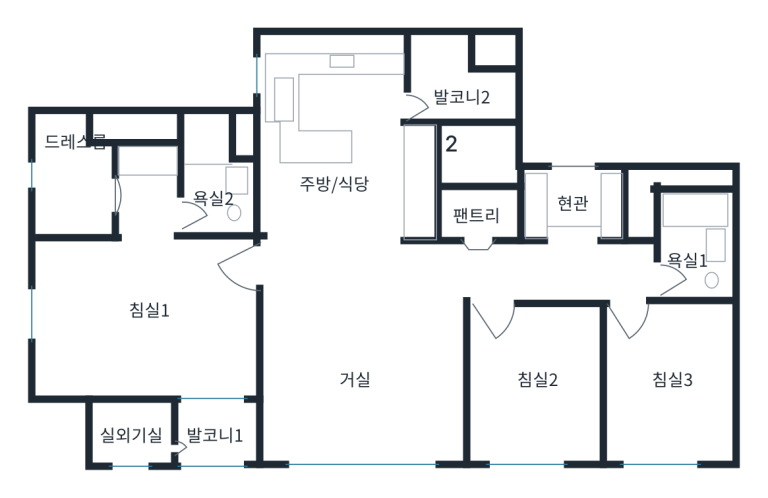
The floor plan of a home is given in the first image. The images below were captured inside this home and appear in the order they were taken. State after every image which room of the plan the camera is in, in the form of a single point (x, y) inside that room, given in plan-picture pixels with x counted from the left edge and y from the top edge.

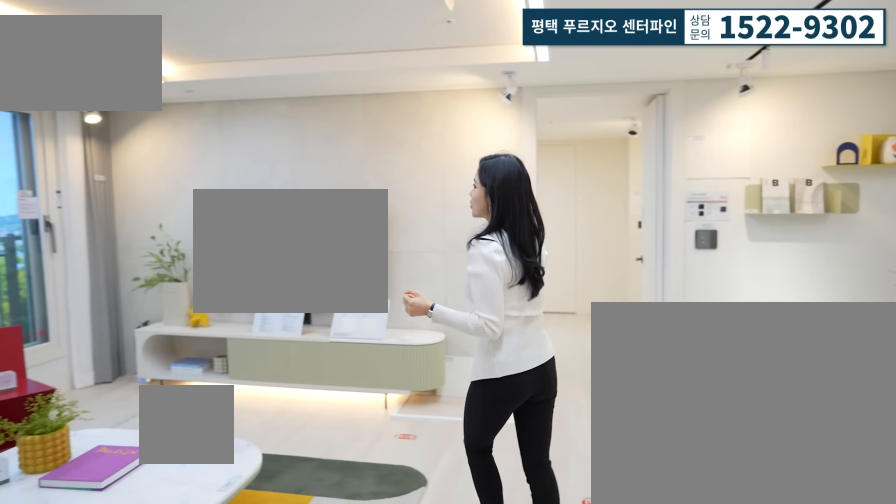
(358, 368)
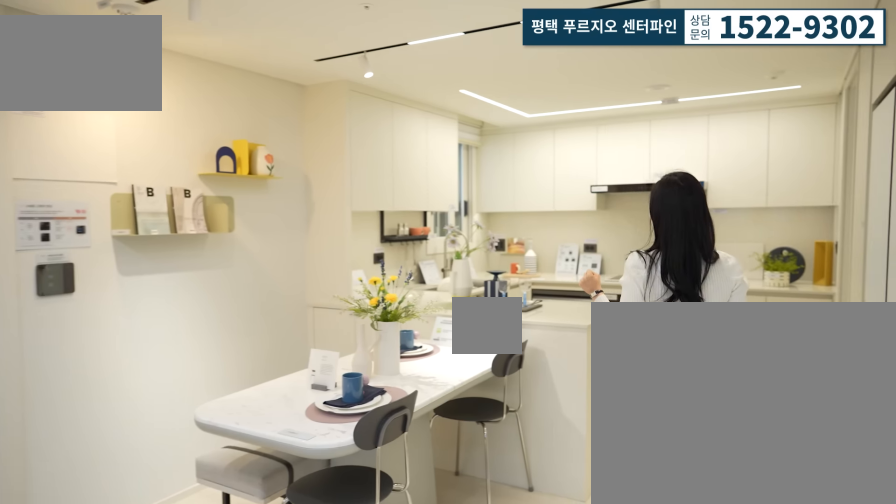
(349, 151)
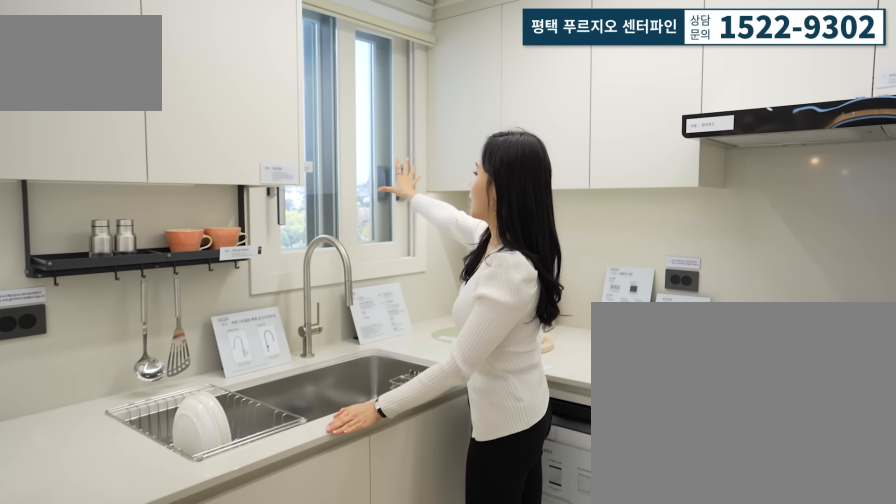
(349, 151)
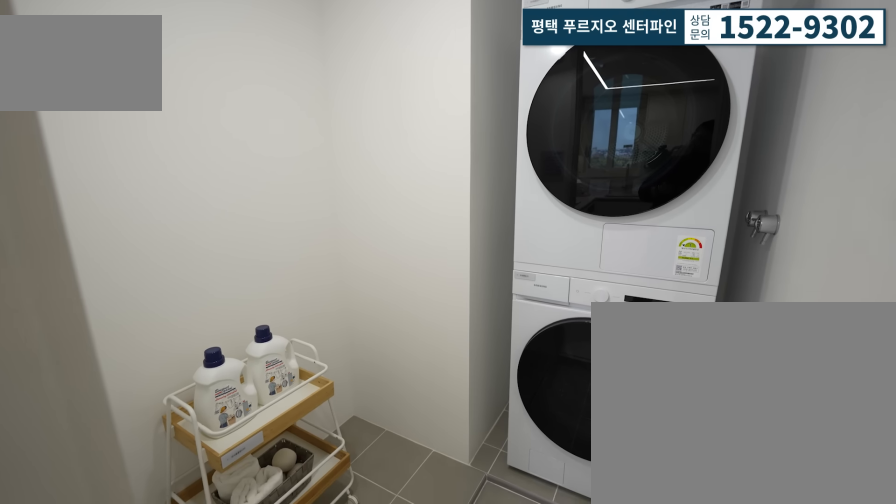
(464, 89)
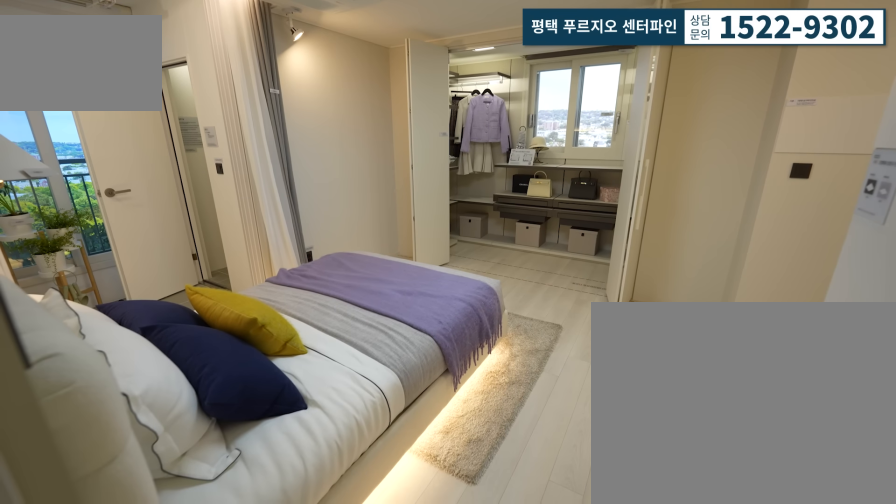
(145, 307)
